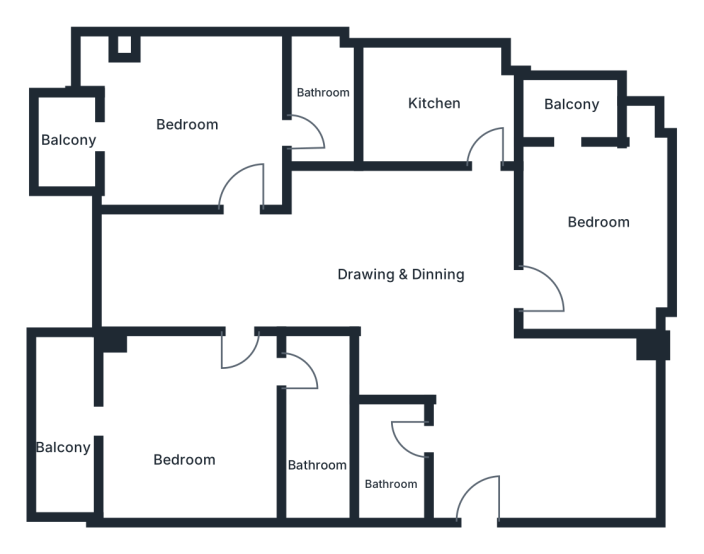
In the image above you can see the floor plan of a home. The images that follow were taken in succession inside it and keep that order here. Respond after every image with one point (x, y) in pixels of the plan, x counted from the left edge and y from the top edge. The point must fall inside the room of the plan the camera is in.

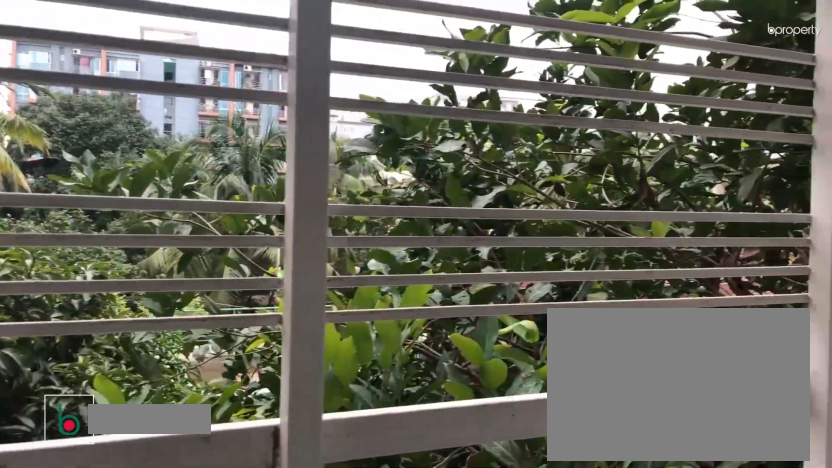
(570, 110)
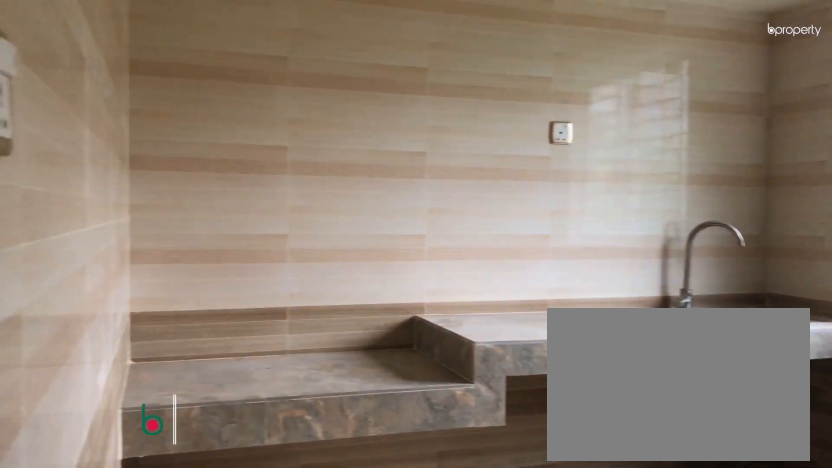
(433, 98)
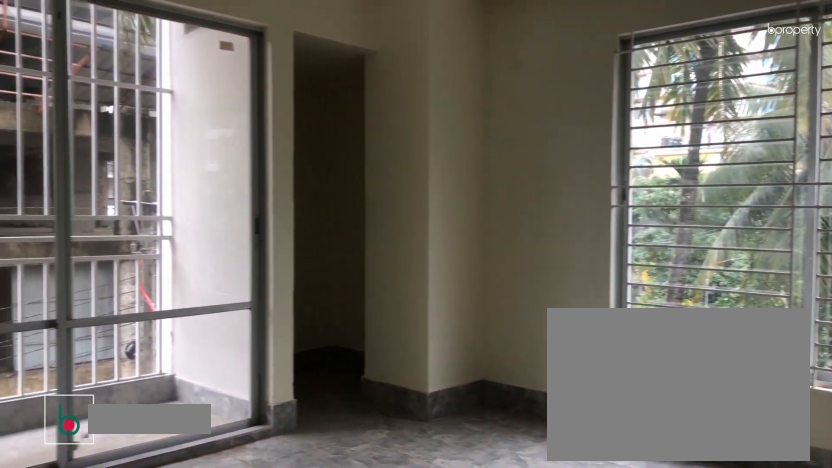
(188, 127)
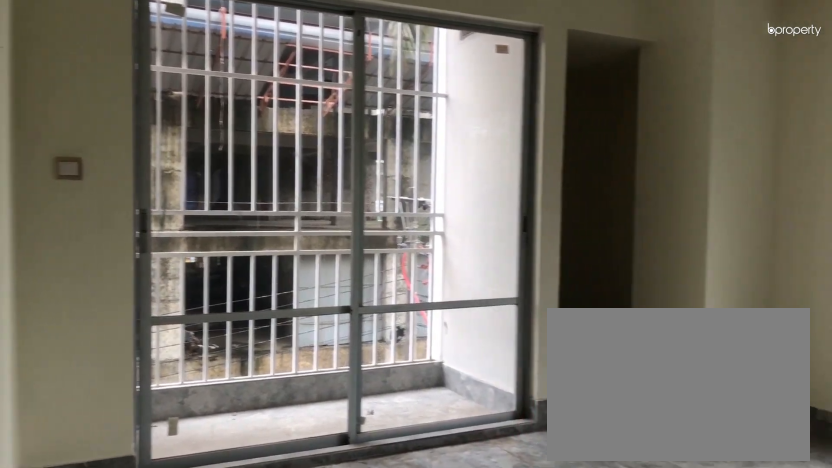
(188, 127)
